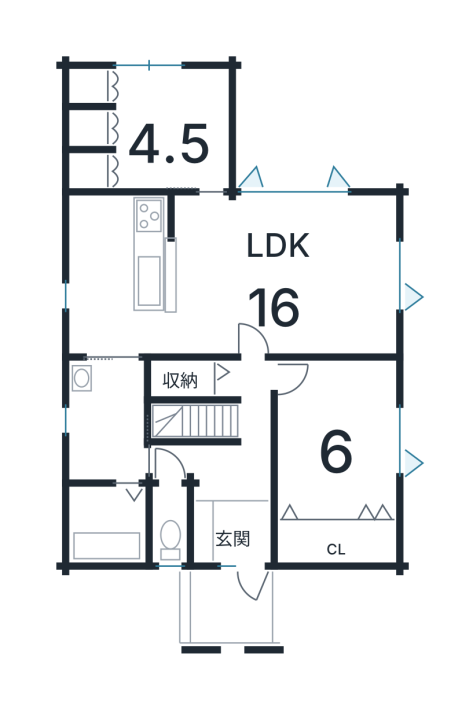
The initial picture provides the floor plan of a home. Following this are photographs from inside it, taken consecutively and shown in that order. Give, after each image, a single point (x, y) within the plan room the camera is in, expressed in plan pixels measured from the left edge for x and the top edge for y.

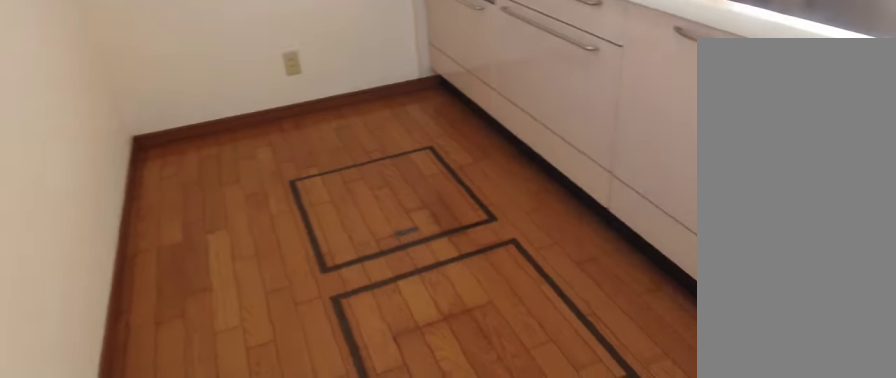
(119, 299)
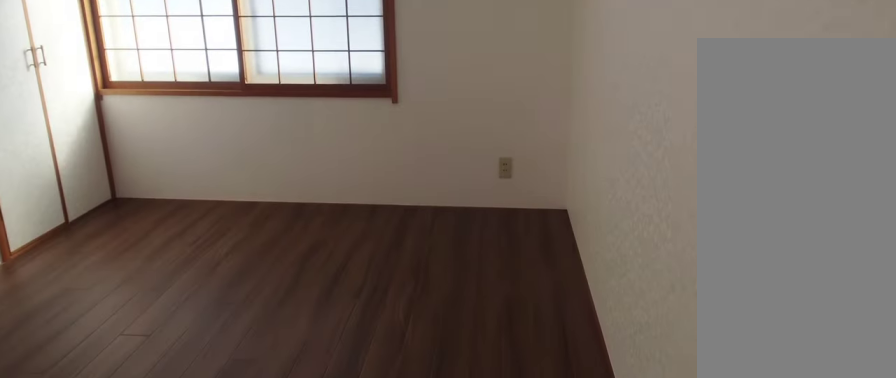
(163, 133)
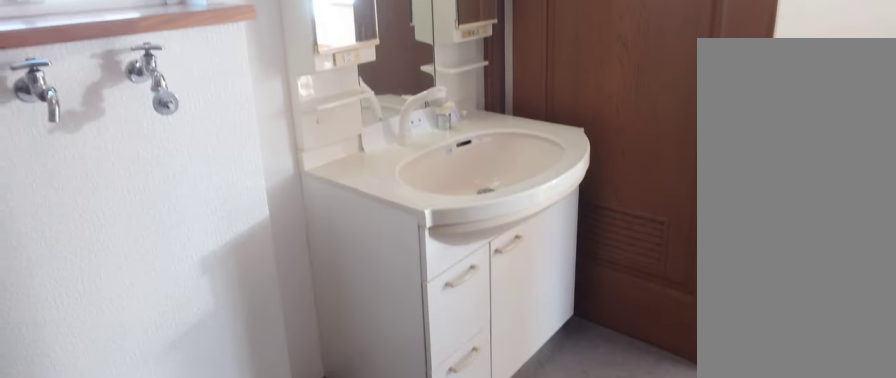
(105, 427)
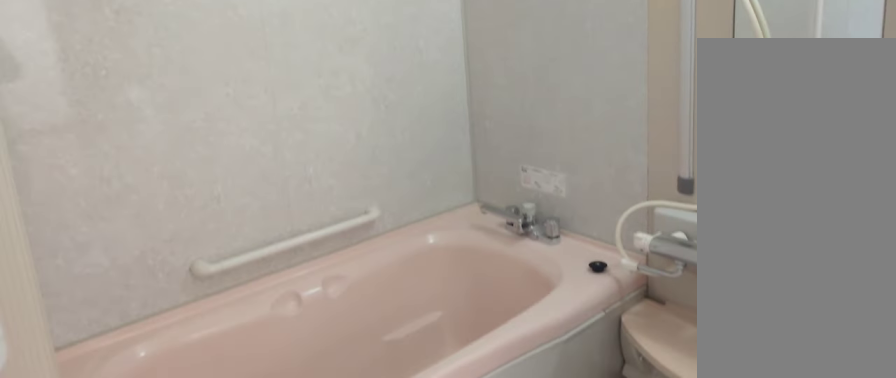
(96, 529)
